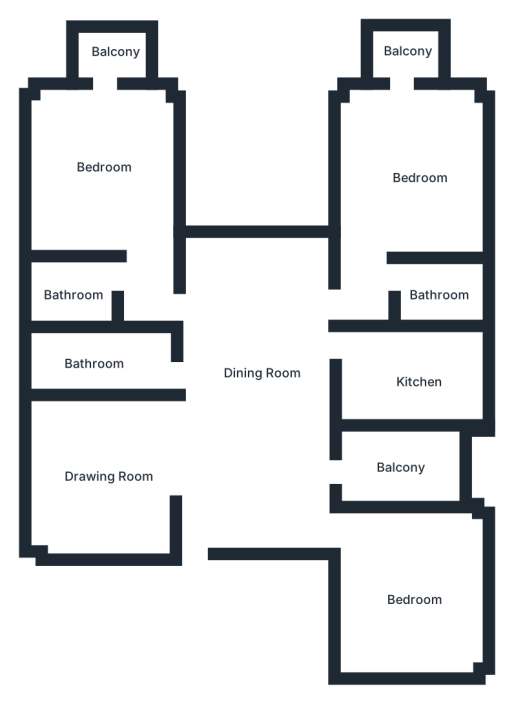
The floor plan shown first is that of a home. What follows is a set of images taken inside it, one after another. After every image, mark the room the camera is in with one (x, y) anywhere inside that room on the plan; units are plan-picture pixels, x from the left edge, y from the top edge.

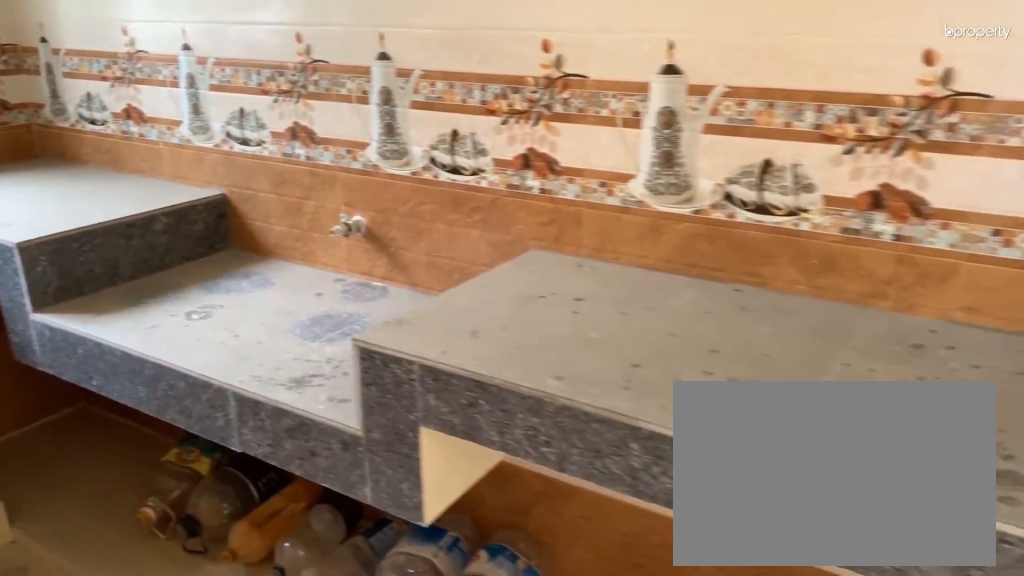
(400, 371)
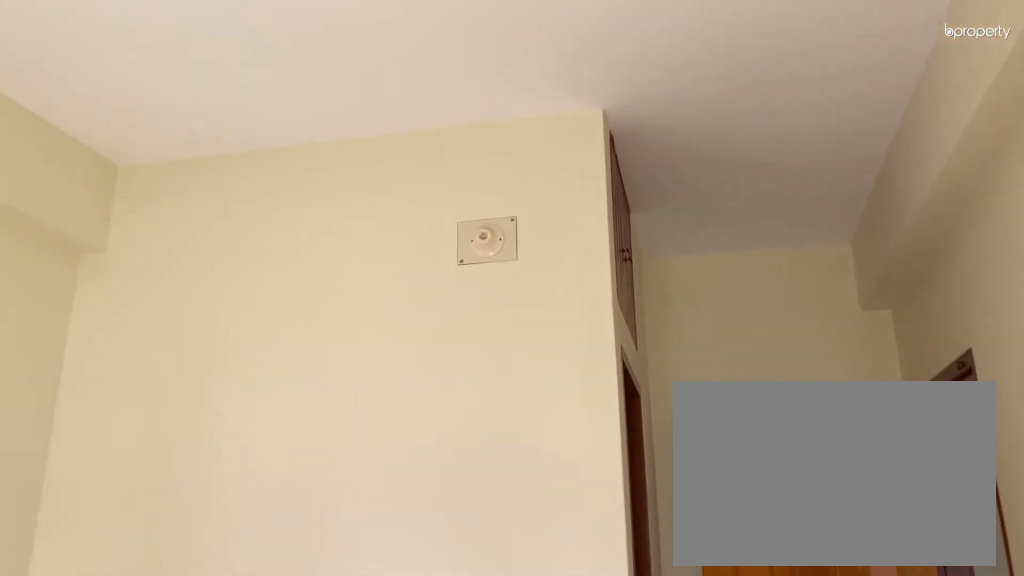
(408, 171)
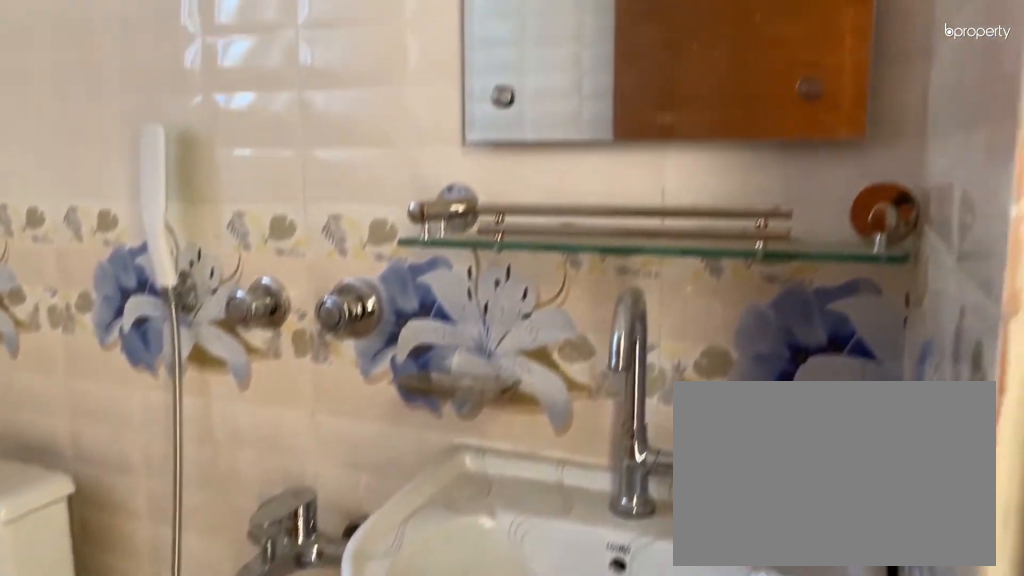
(430, 293)
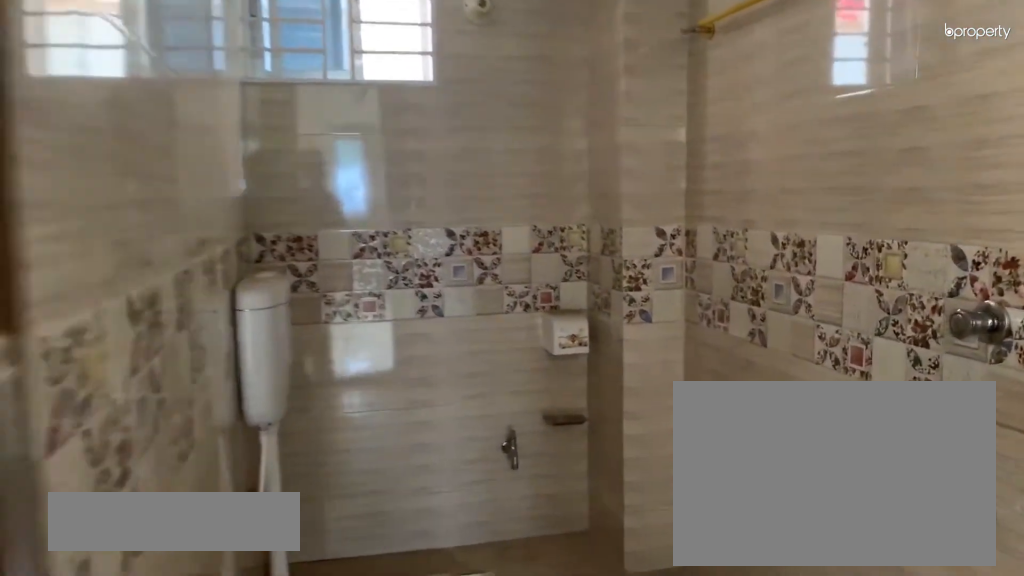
(91, 361)
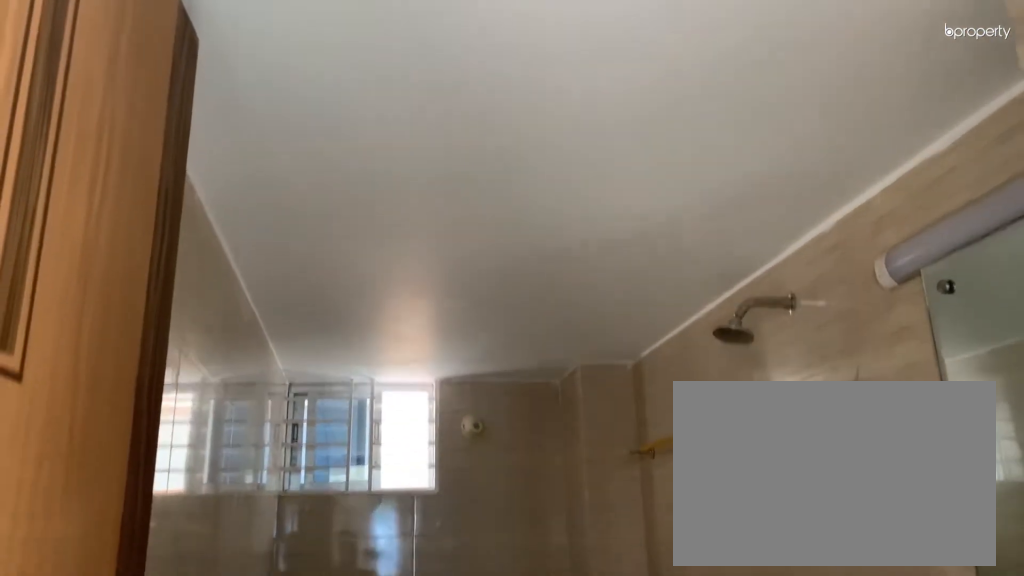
(91, 361)
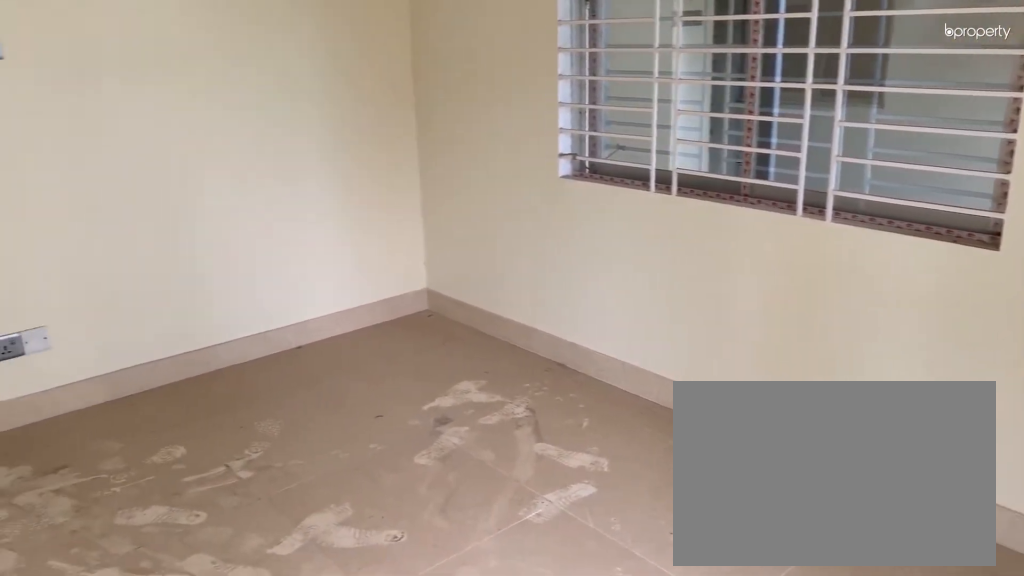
(94, 171)
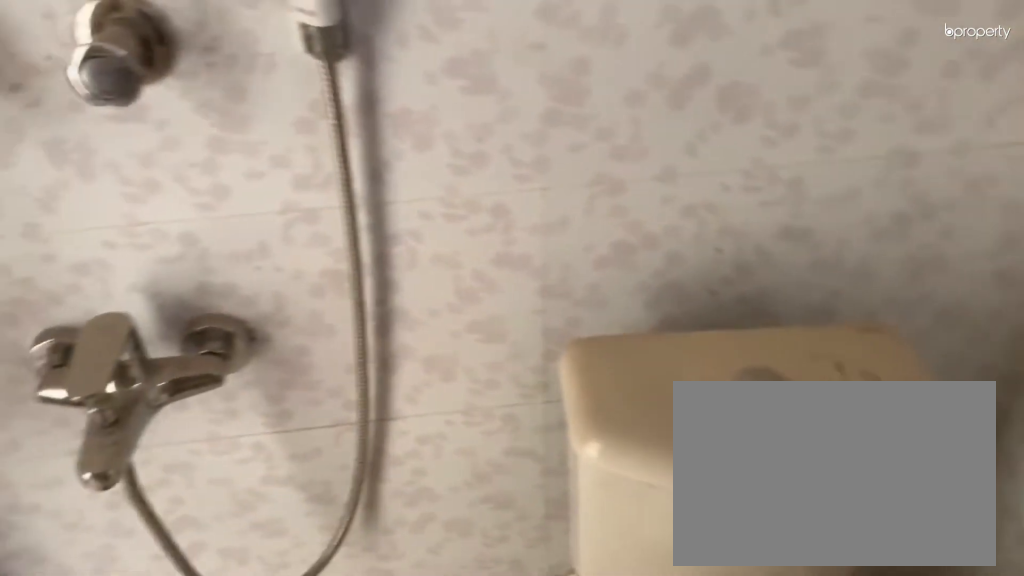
(71, 299)
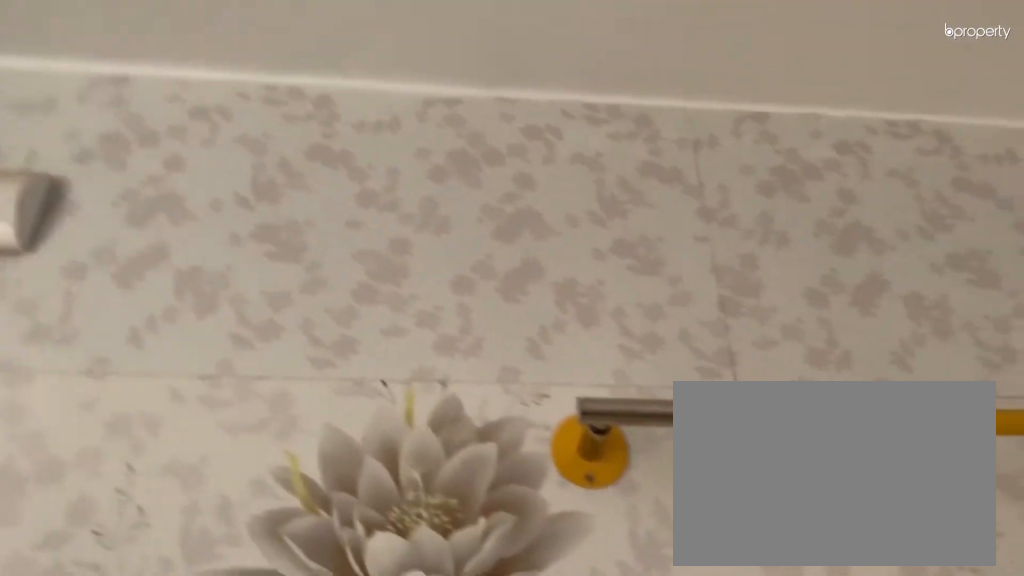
(71, 298)
